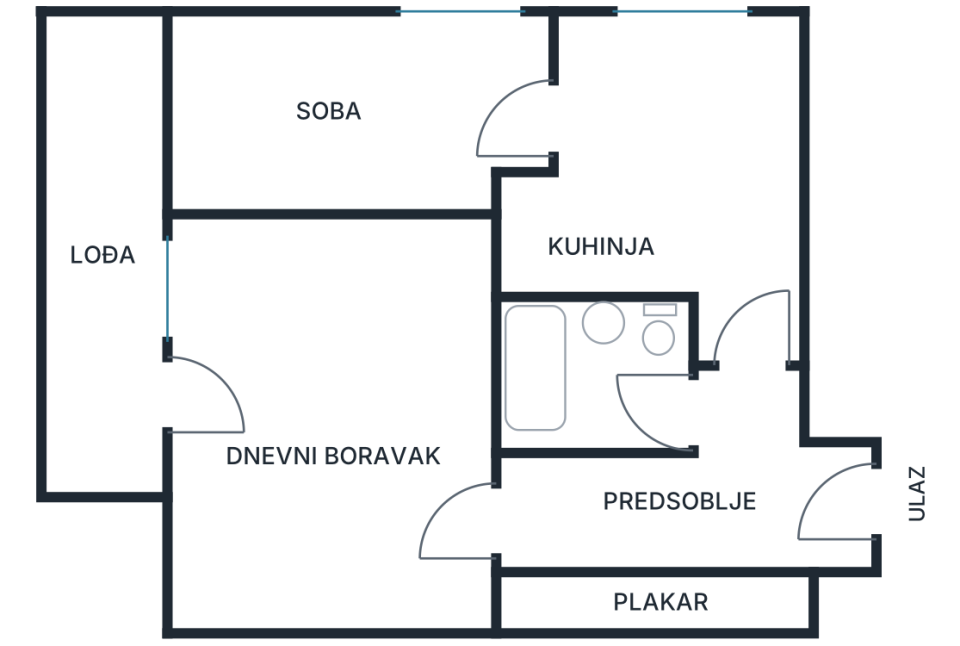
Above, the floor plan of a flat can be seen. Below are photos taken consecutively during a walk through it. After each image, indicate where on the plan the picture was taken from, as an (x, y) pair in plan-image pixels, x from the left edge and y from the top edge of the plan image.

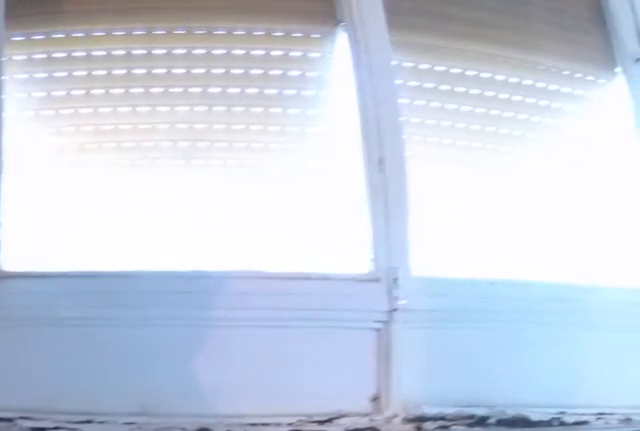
(162, 405)
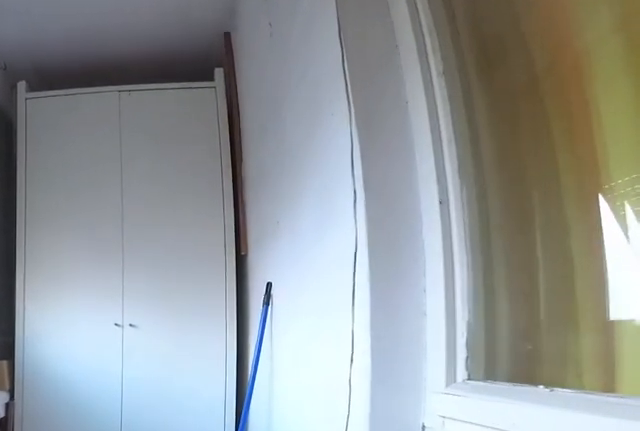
(93, 291)
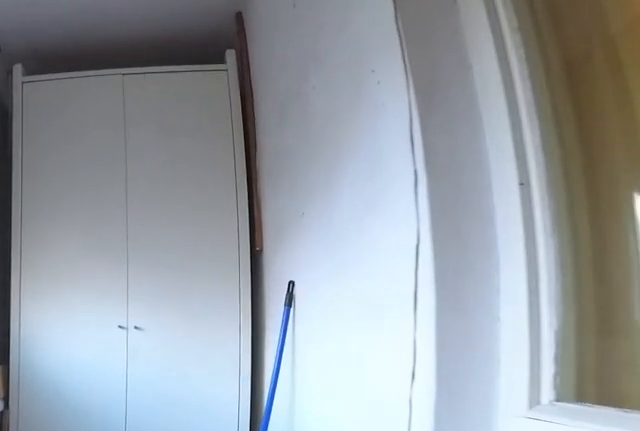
(93, 274)
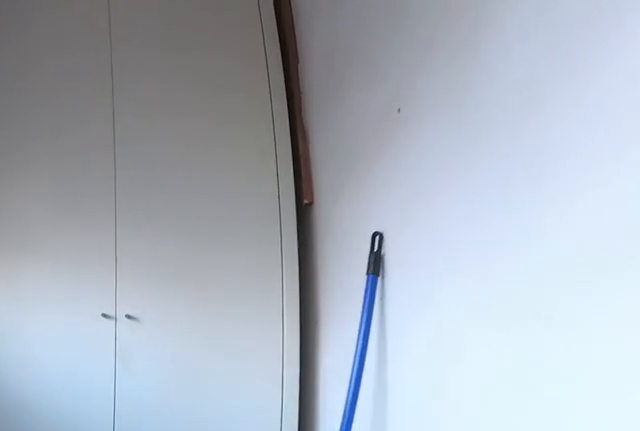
(95, 205)
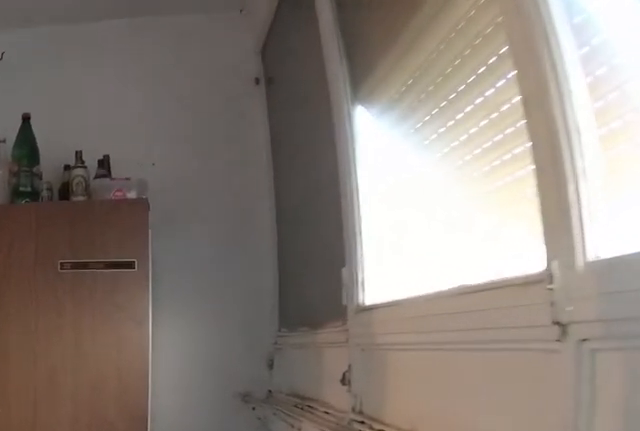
(93, 255)
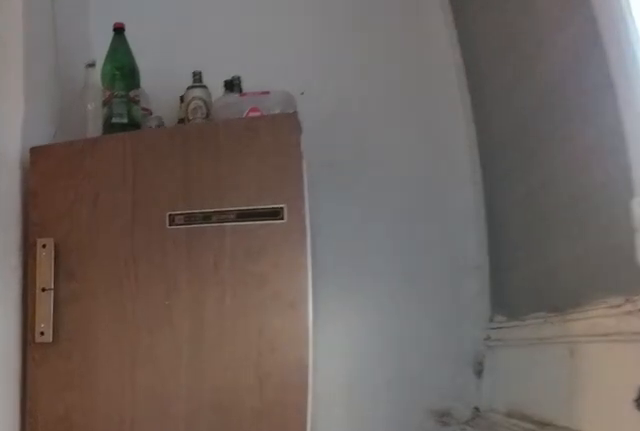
(94, 321)
